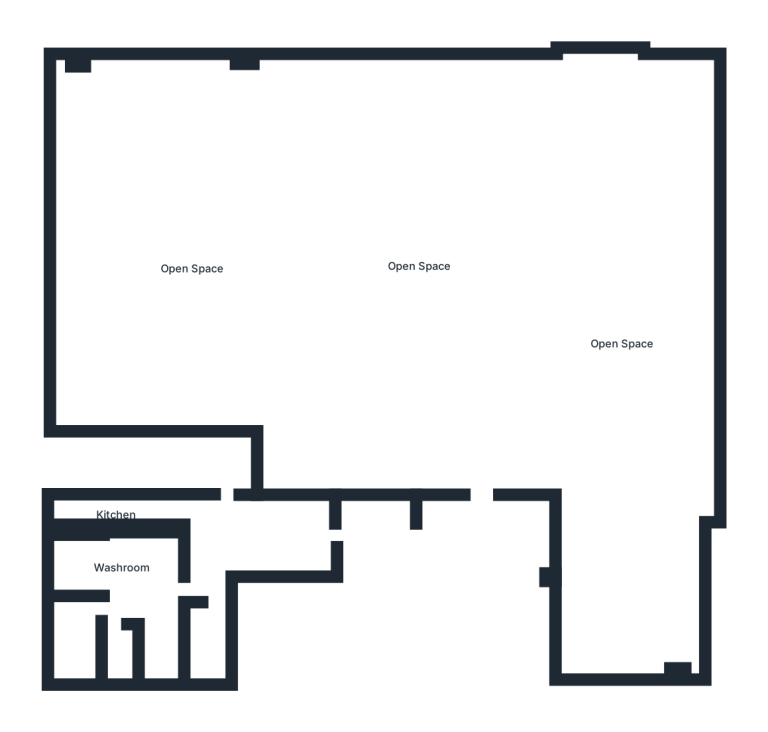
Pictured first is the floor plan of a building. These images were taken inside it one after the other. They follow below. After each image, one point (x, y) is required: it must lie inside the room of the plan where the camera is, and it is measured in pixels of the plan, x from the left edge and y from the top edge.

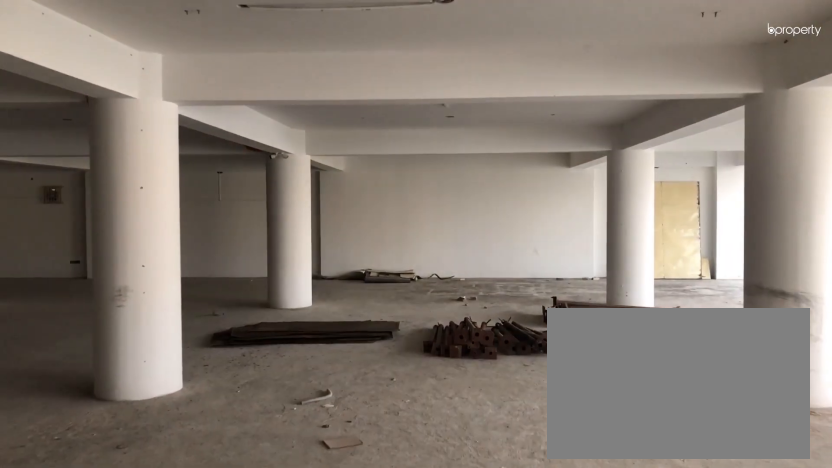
(481, 451)
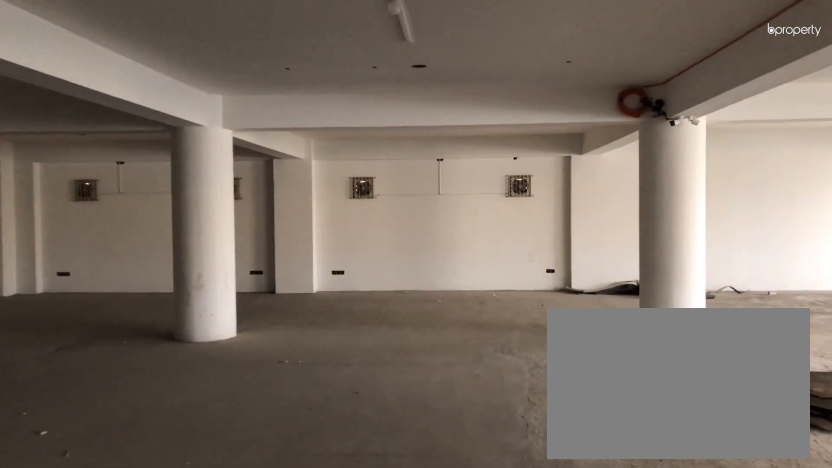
(421, 263)
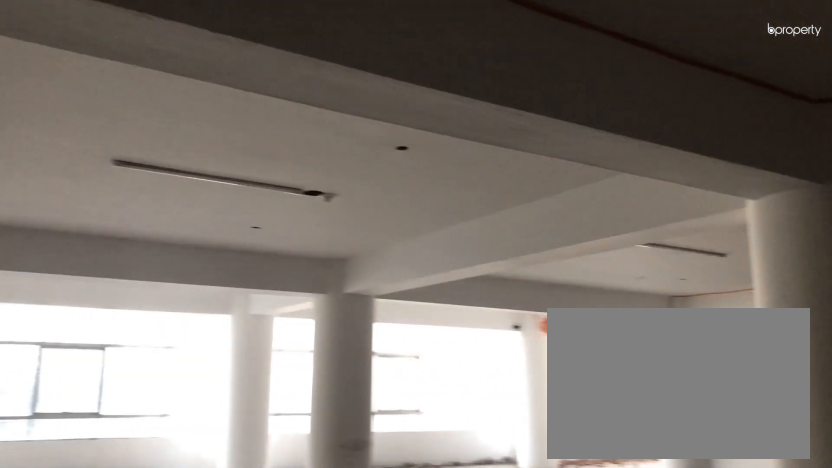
(421, 263)
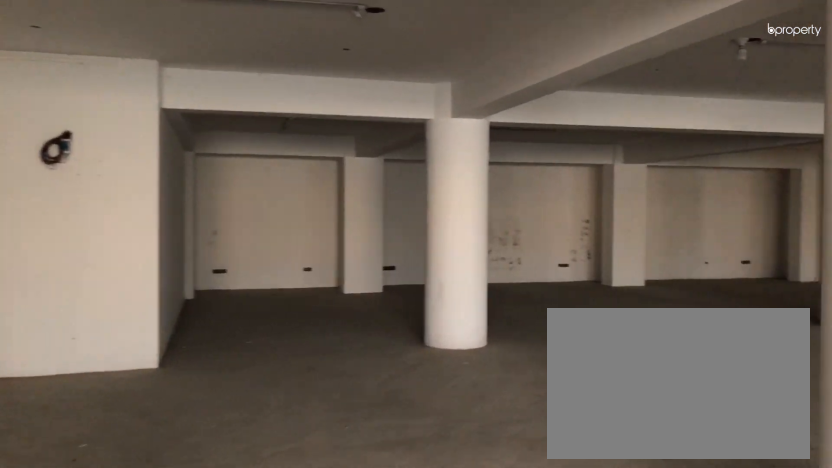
(192, 268)
